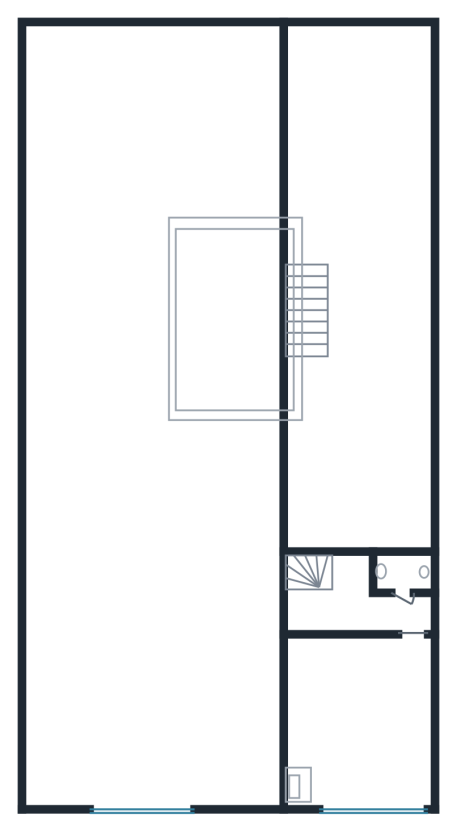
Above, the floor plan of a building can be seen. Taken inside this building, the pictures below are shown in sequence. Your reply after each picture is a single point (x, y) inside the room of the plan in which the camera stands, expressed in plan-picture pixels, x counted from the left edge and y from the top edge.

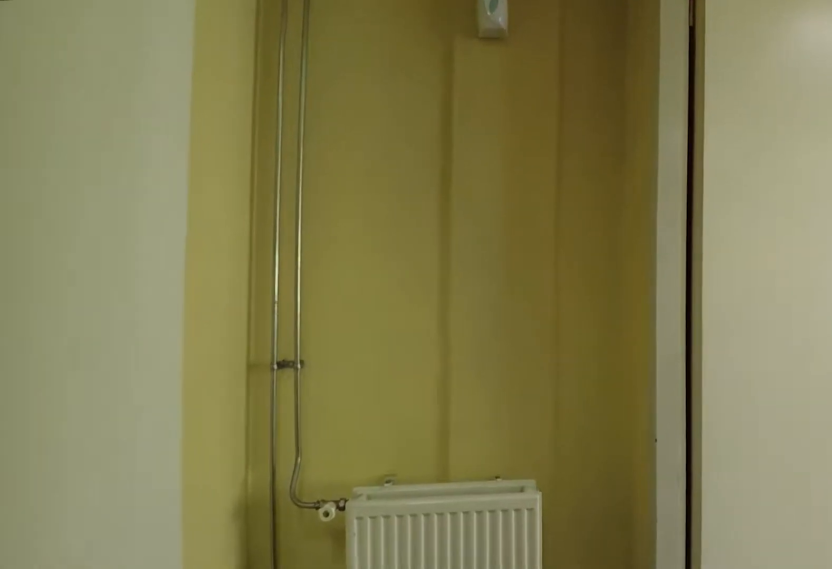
(353, 603)
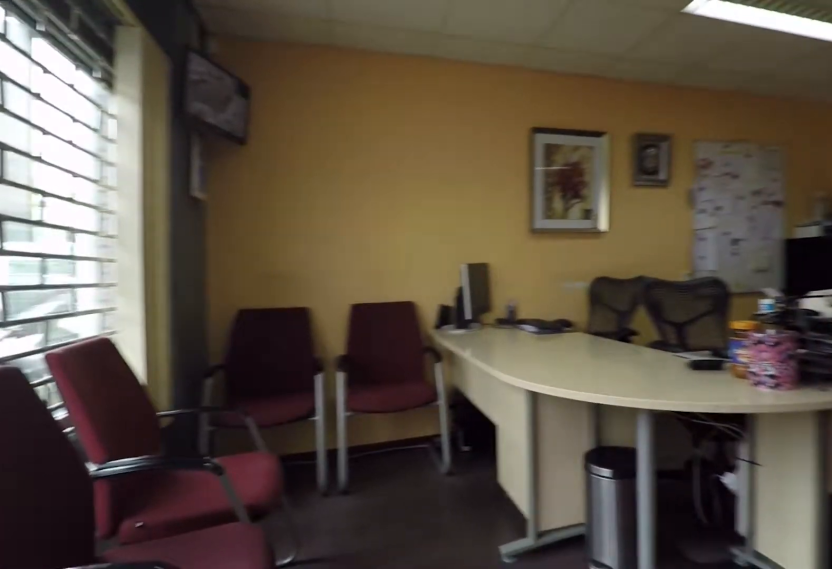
(359, 718)
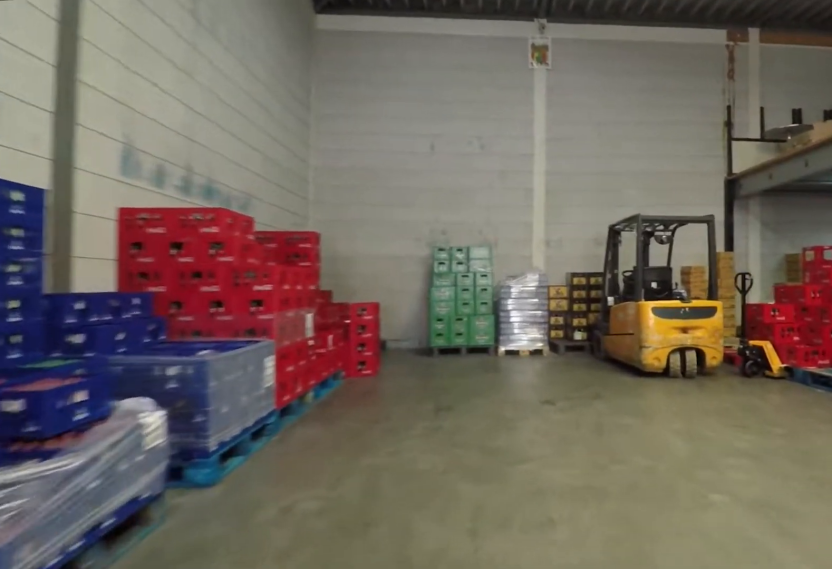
(34, 523)
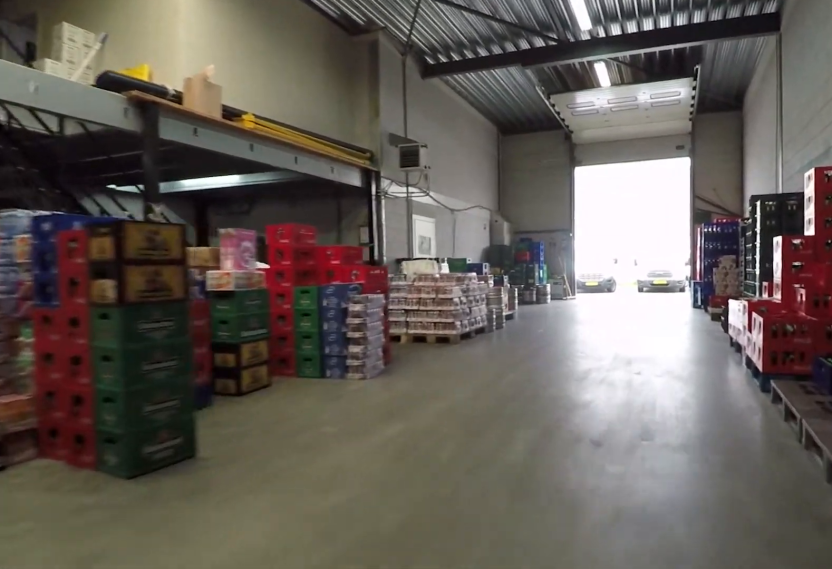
(37, 707)
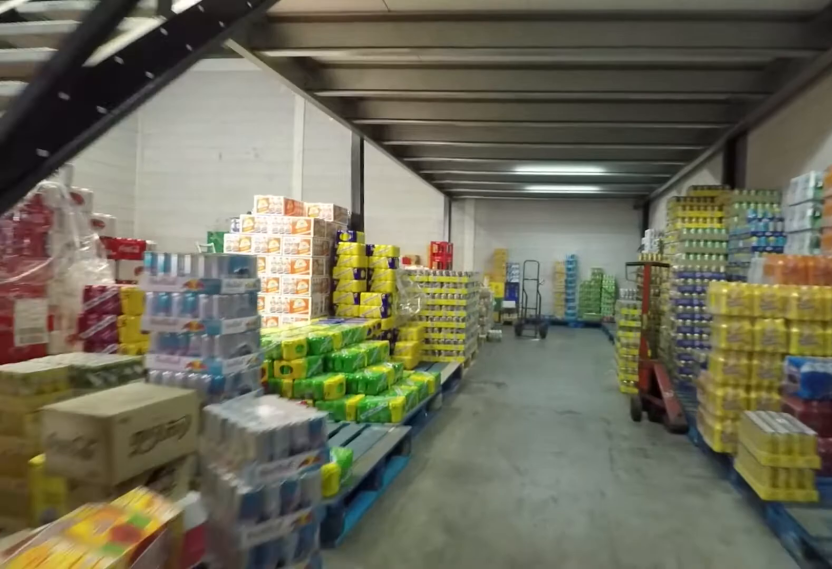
(360, 286)
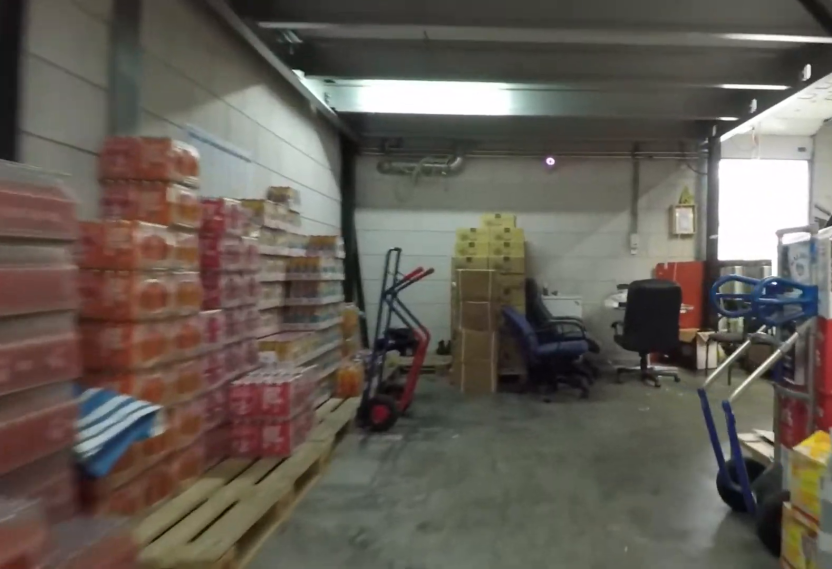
(360, 286)
